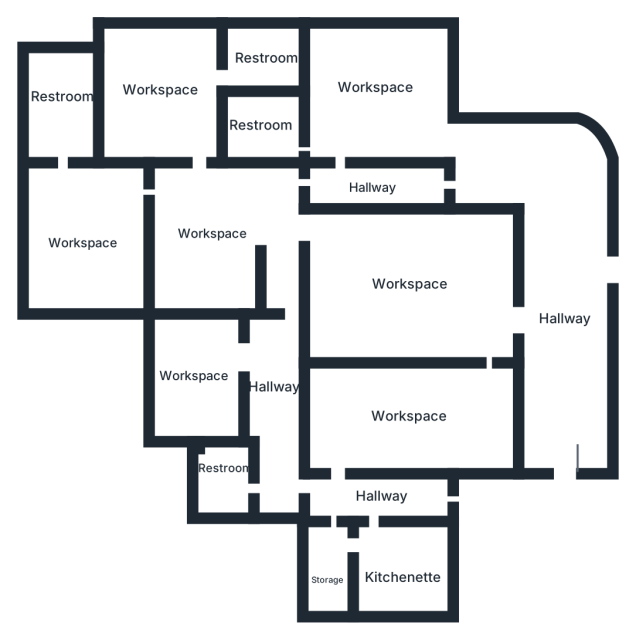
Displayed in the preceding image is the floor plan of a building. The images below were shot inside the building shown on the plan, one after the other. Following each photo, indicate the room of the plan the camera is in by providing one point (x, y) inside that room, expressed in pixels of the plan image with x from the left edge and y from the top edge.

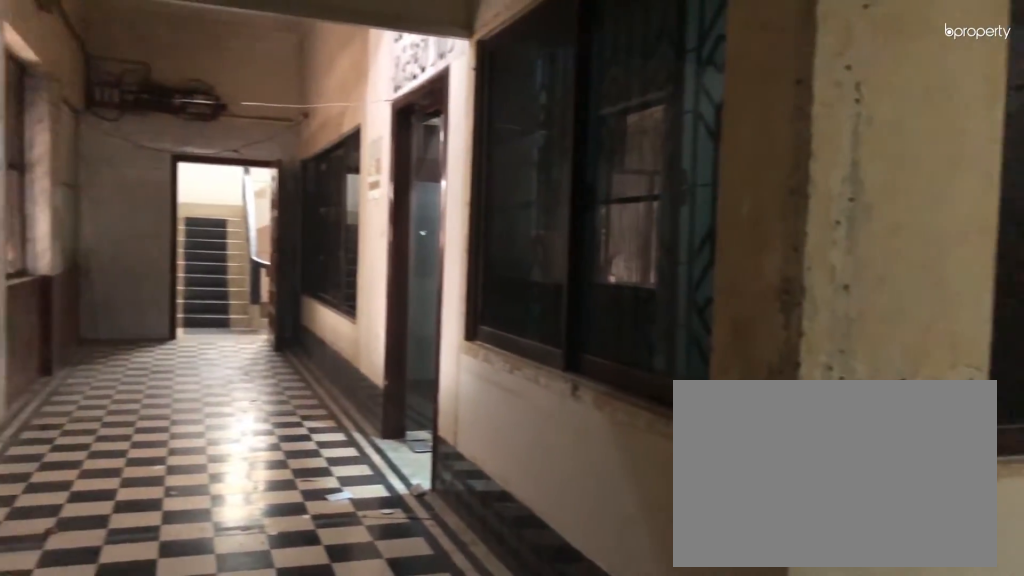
(548, 179)
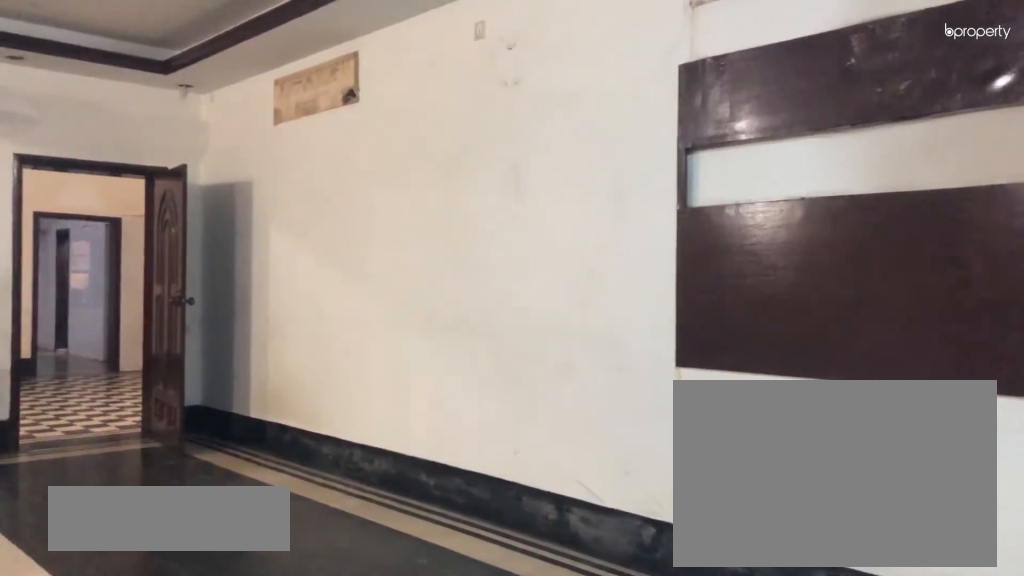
(405, 282)
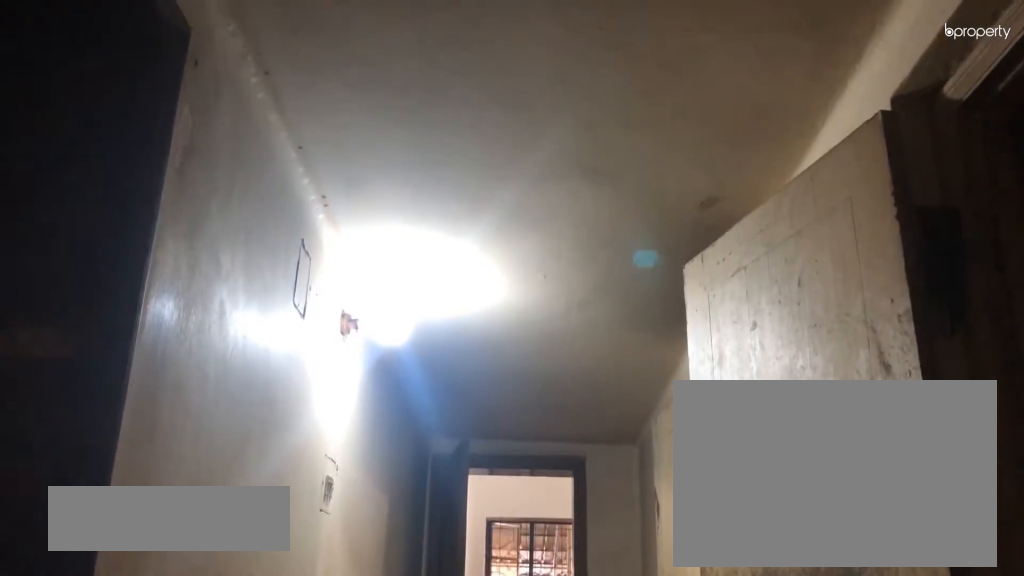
(379, 494)
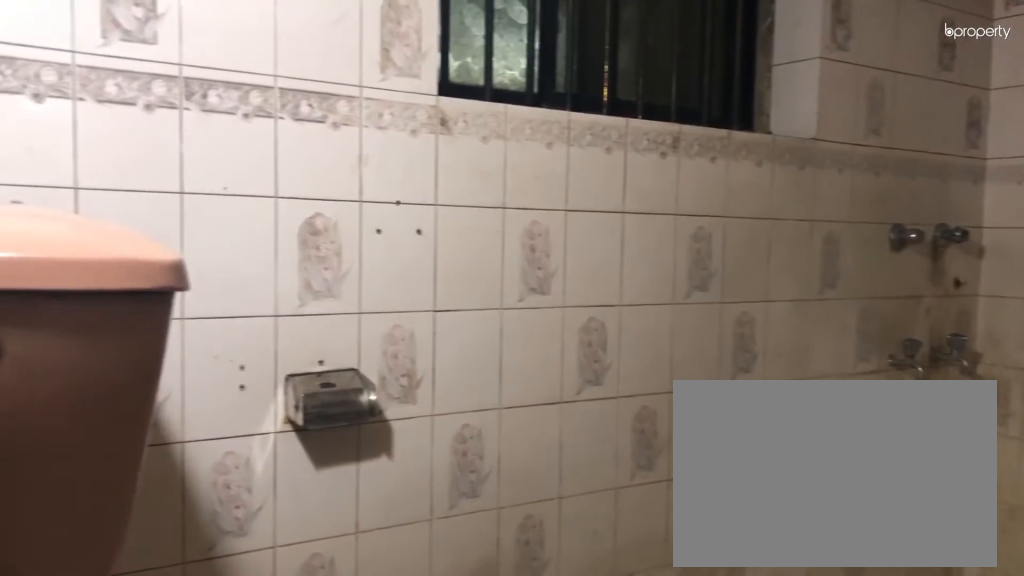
(265, 56)
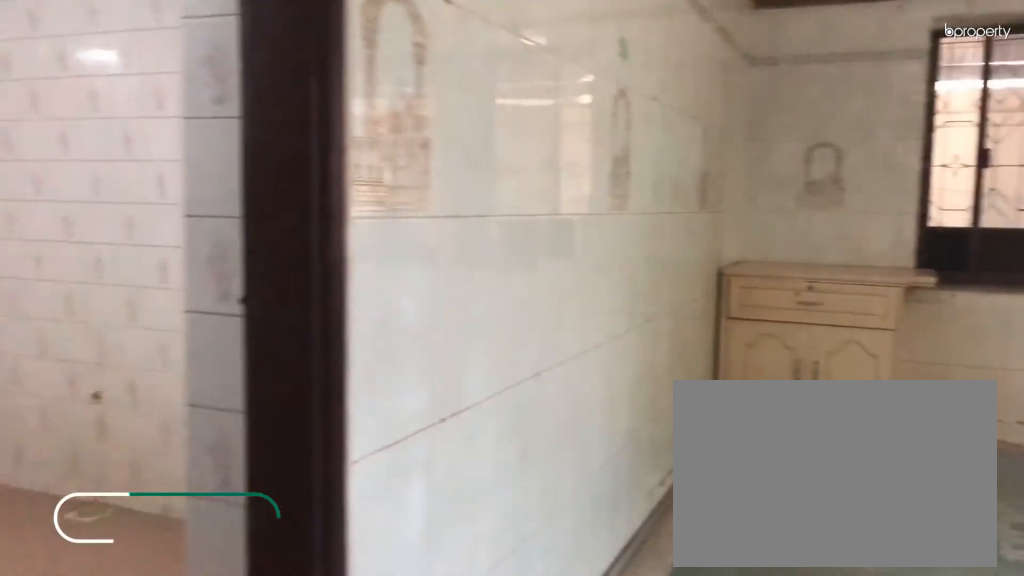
(371, 93)
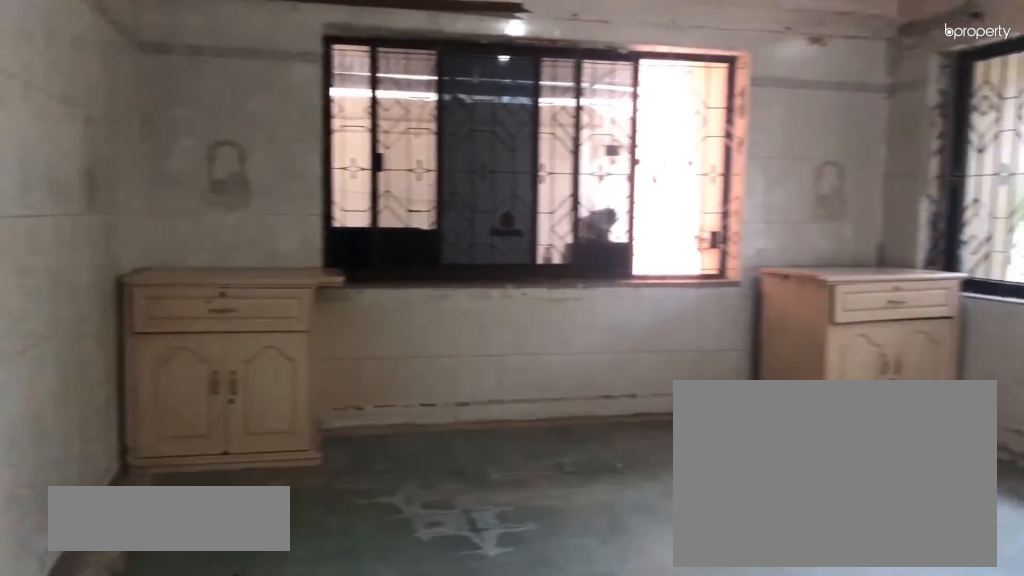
(371, 93)
